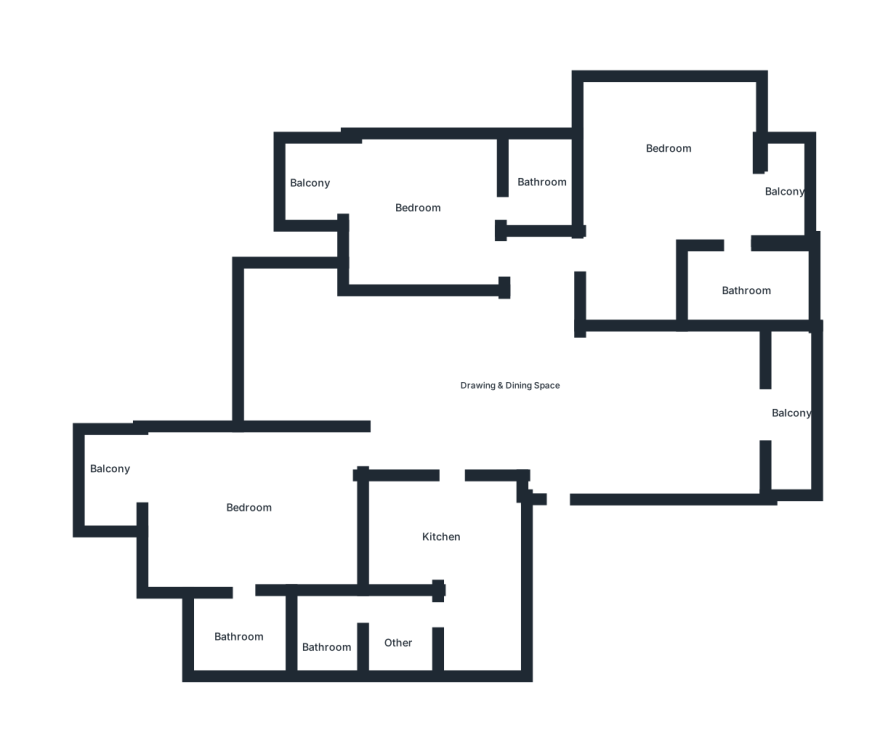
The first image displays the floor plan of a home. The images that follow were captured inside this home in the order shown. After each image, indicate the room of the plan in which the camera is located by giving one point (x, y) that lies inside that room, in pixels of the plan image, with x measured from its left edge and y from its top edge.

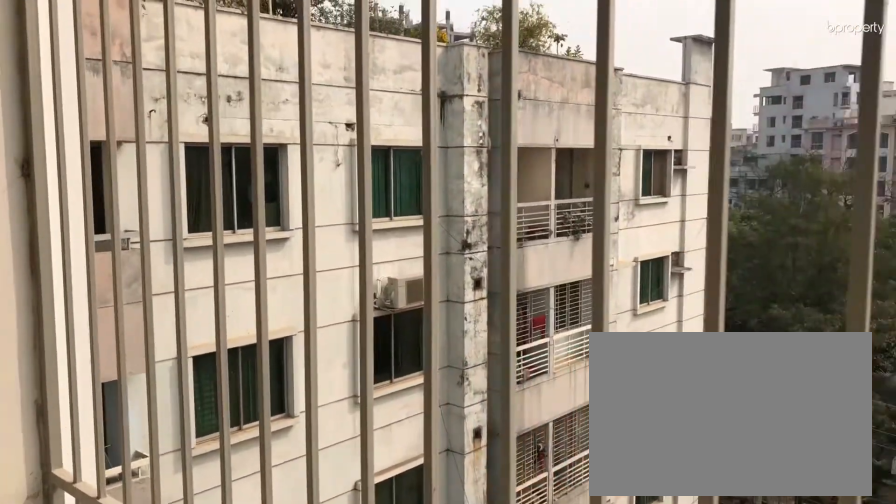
(790, 431)
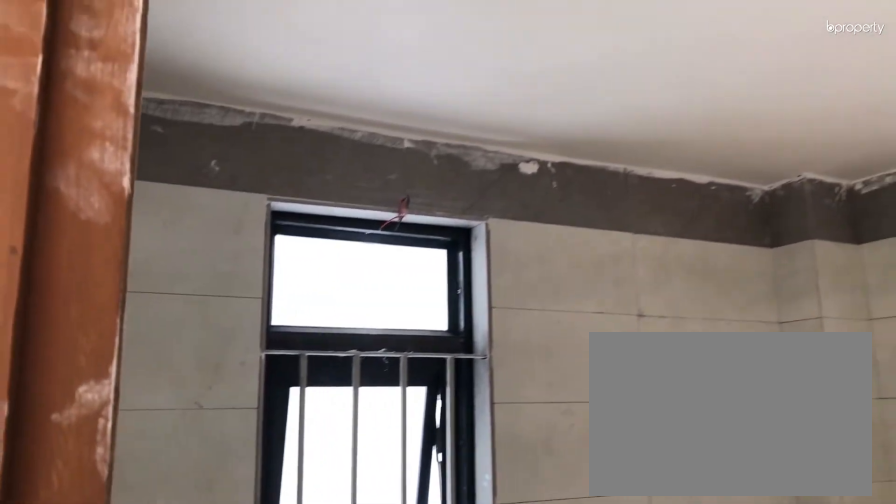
(542, 188)
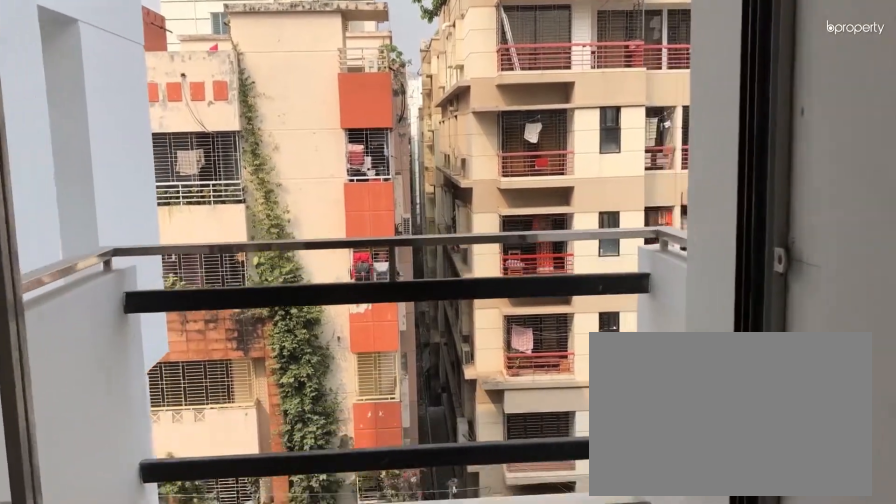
(367, 194)
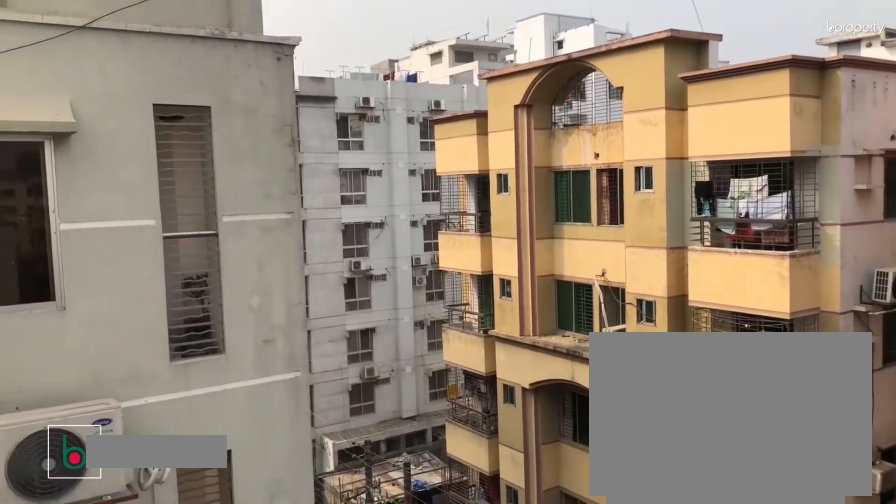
(112, 479)
